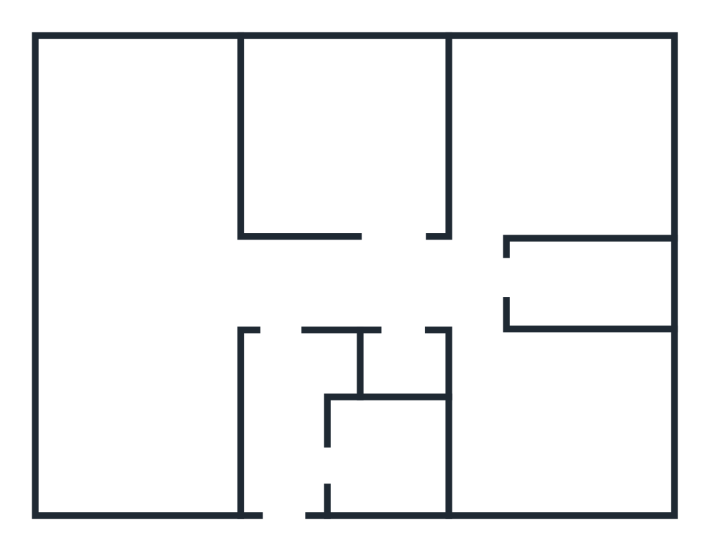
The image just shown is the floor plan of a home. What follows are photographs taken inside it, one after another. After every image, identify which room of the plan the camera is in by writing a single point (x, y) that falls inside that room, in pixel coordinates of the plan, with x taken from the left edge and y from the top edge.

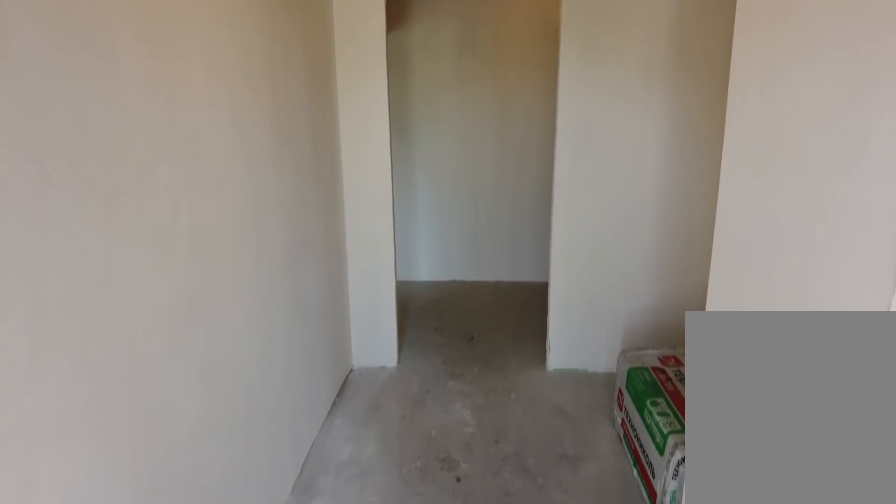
(285, 494)
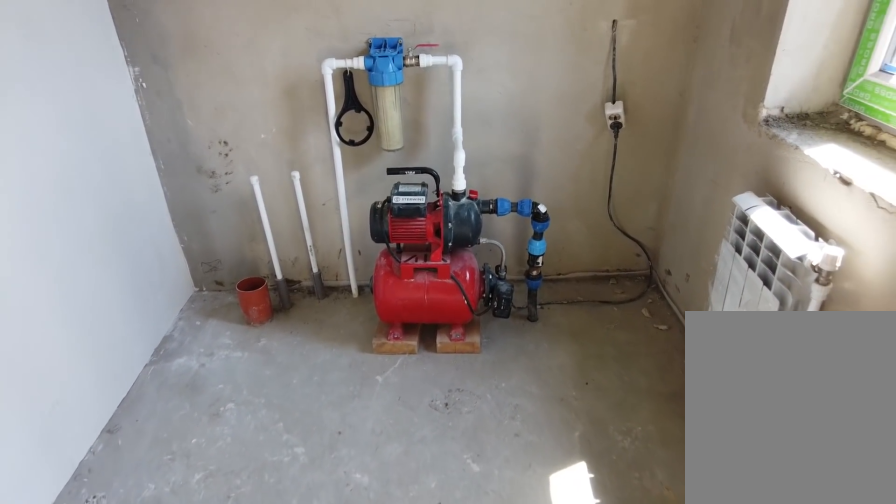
(362, 487)
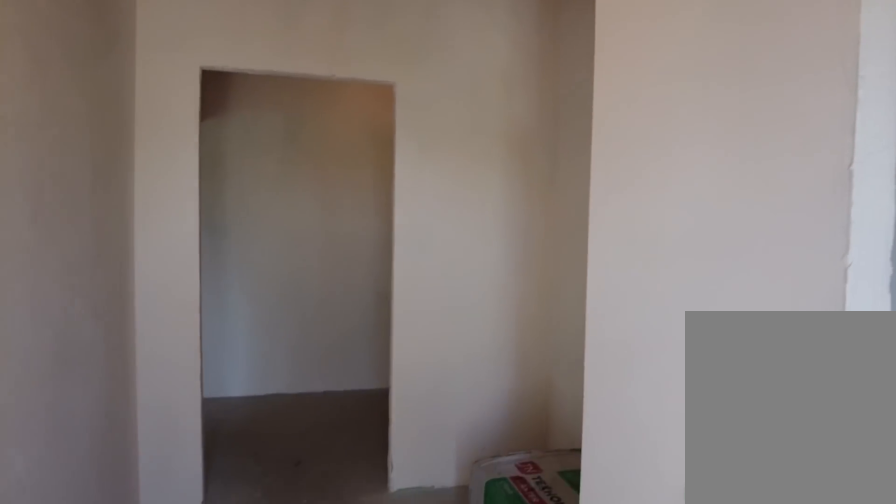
(297, 481)
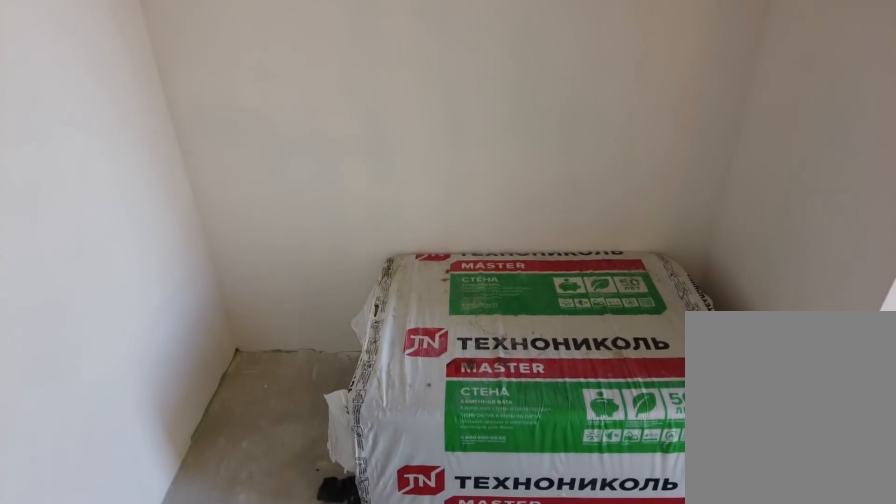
(278, 385)
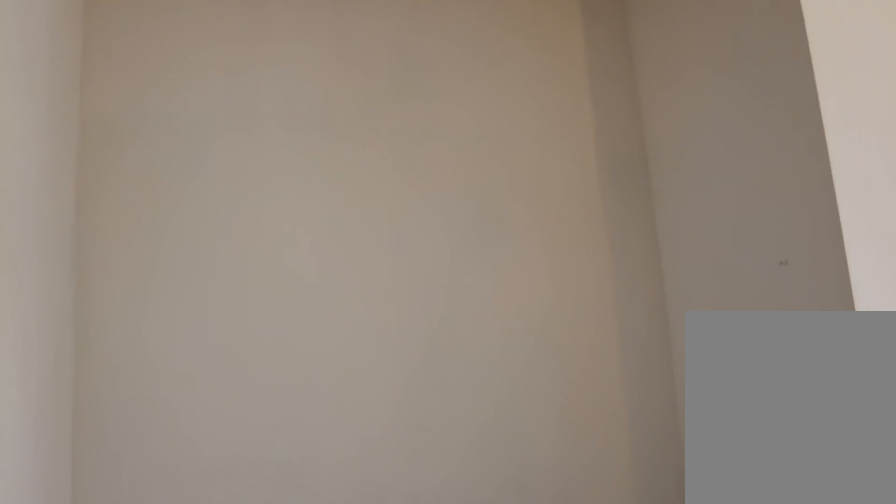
(278, 385)
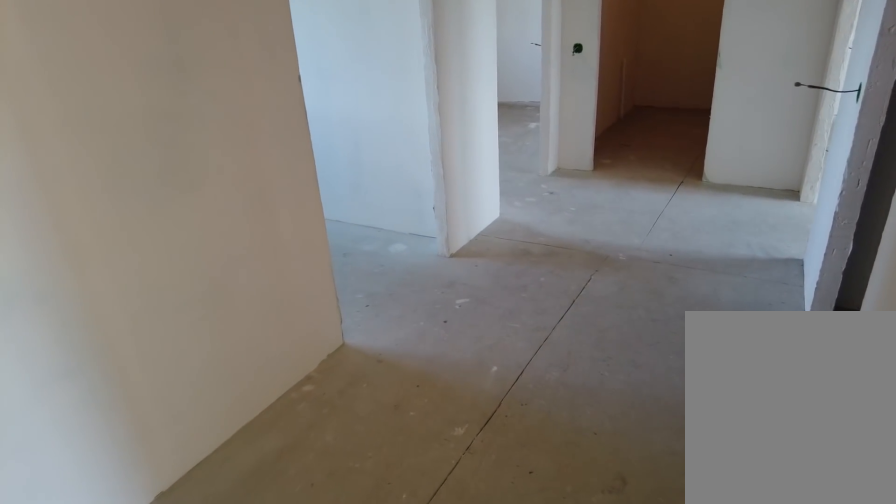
(284, 307)
